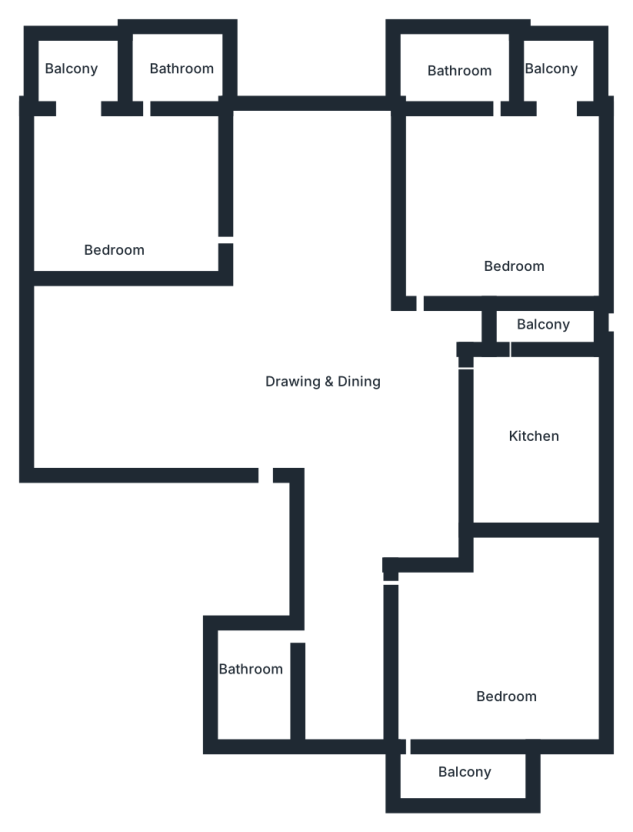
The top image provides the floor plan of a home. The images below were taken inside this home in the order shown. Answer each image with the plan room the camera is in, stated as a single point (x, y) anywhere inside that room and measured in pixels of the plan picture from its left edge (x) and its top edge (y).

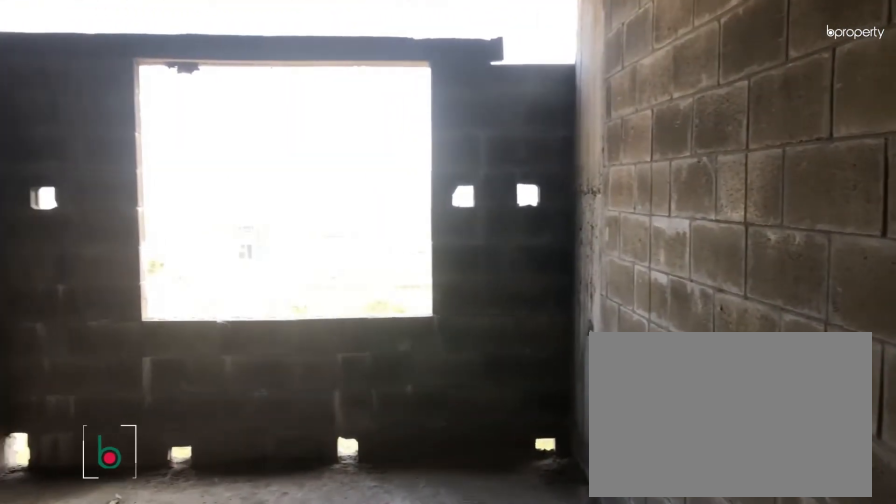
(325, 333)
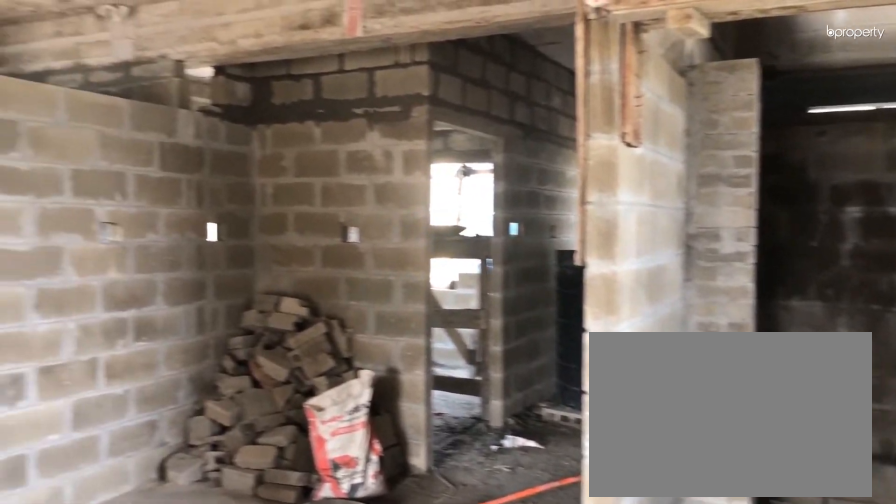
(325, 333)
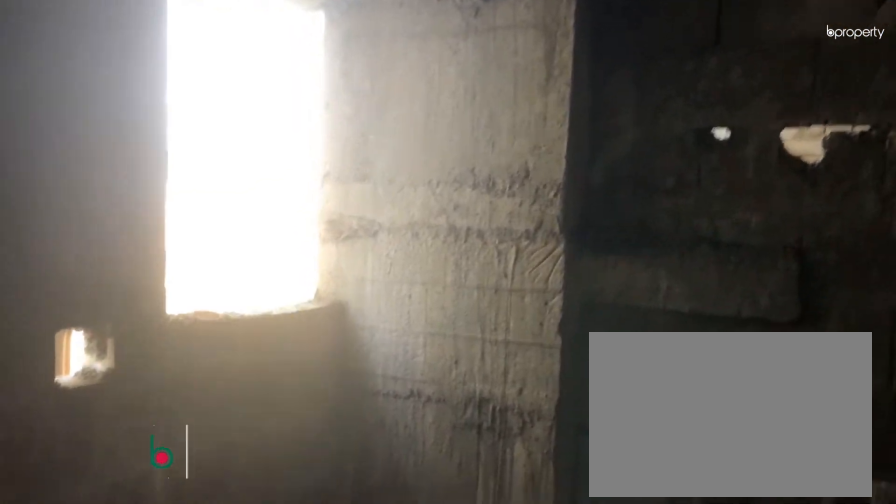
(253, 693)
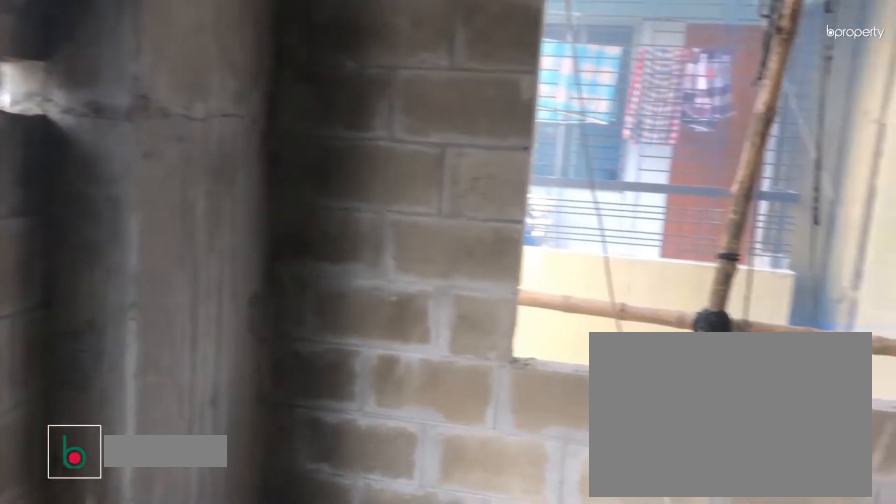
(510, 676)
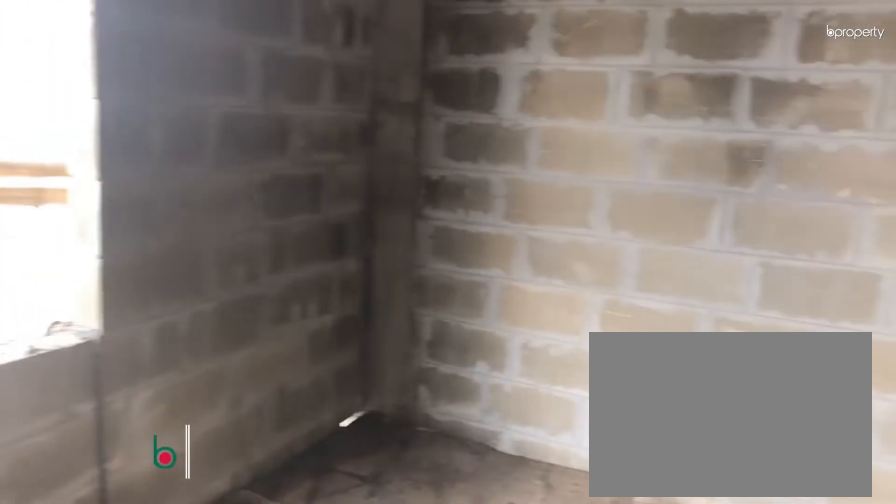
(553, 454)
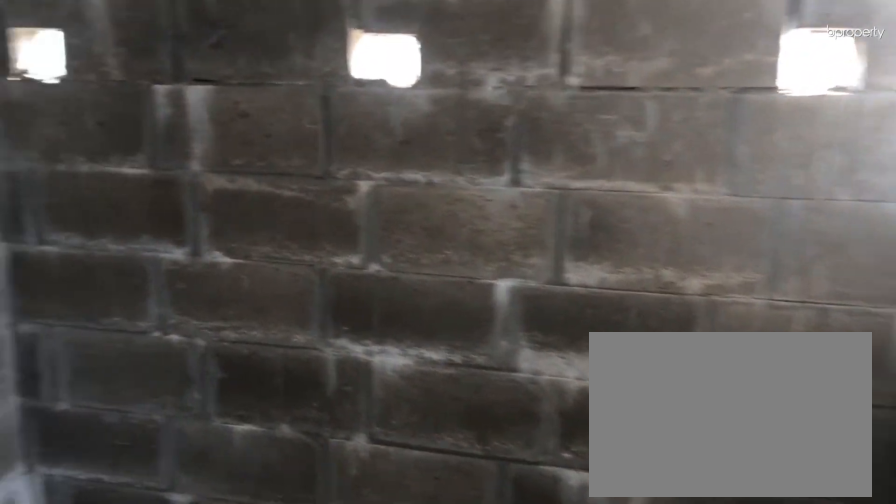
(446, 69)
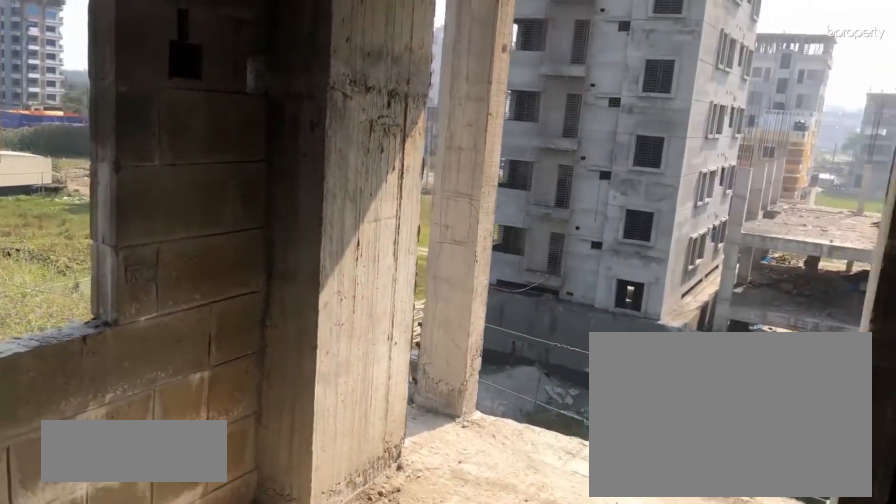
(115, 189)
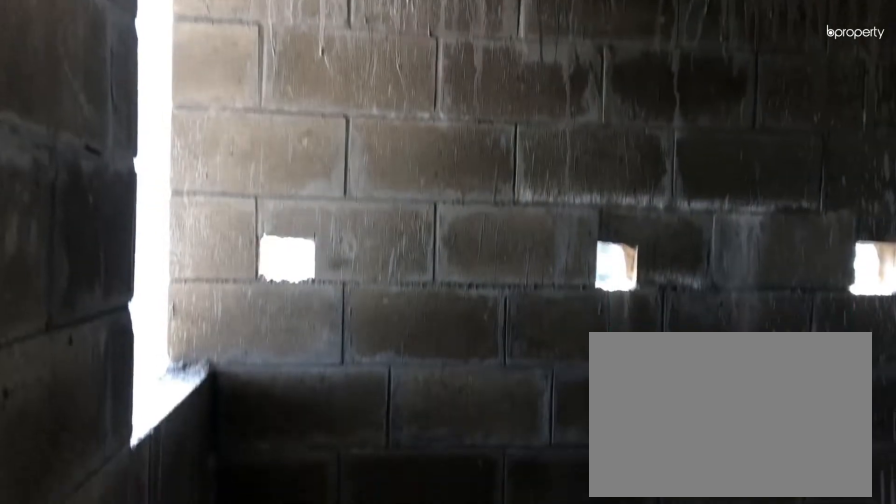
(174, 76)
